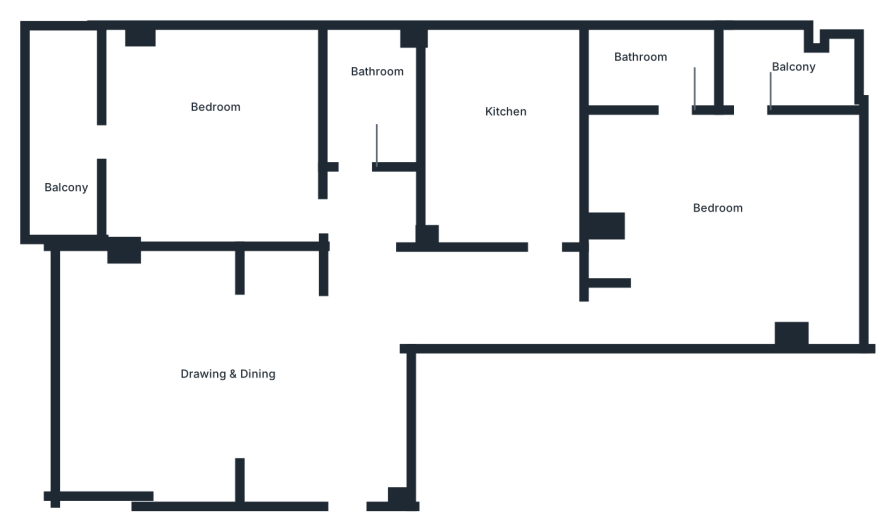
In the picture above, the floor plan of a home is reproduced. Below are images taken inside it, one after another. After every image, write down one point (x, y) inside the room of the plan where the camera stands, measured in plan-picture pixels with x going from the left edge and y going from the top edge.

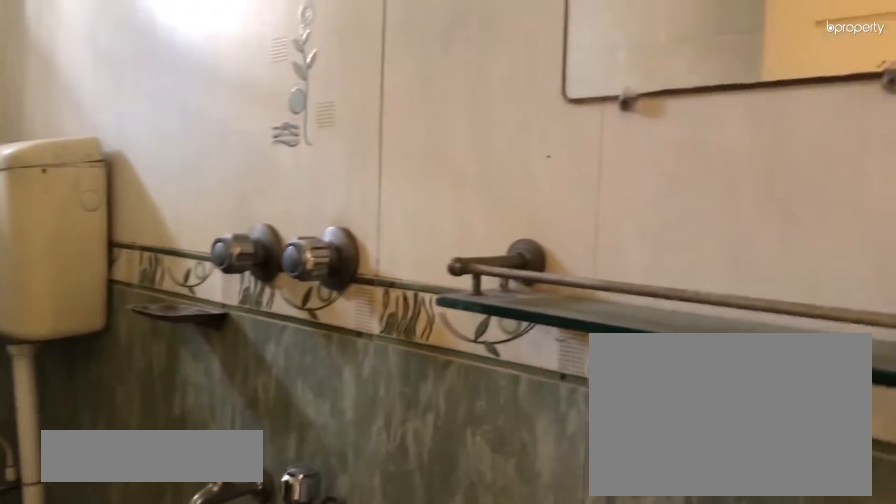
(368, 100)
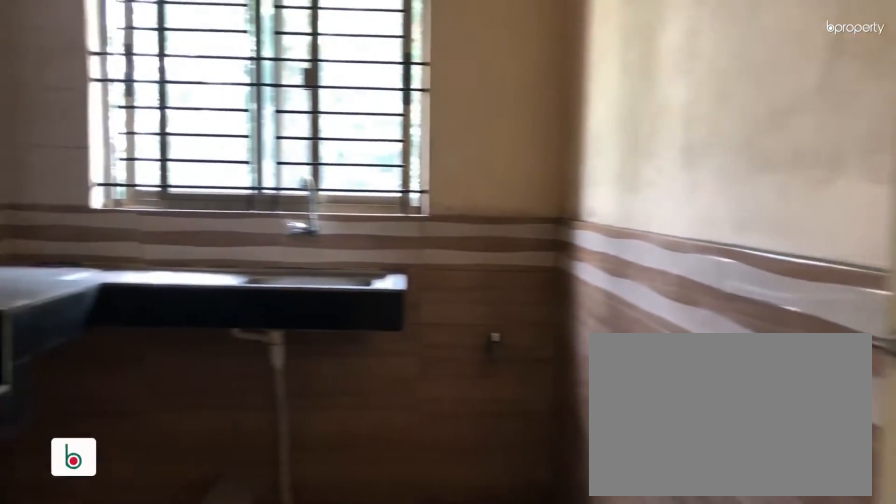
(509, 131)
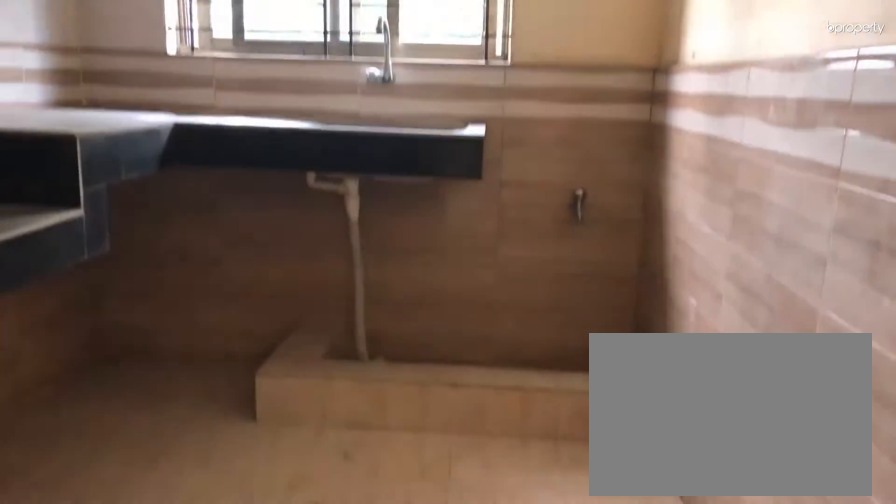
(509, 131)
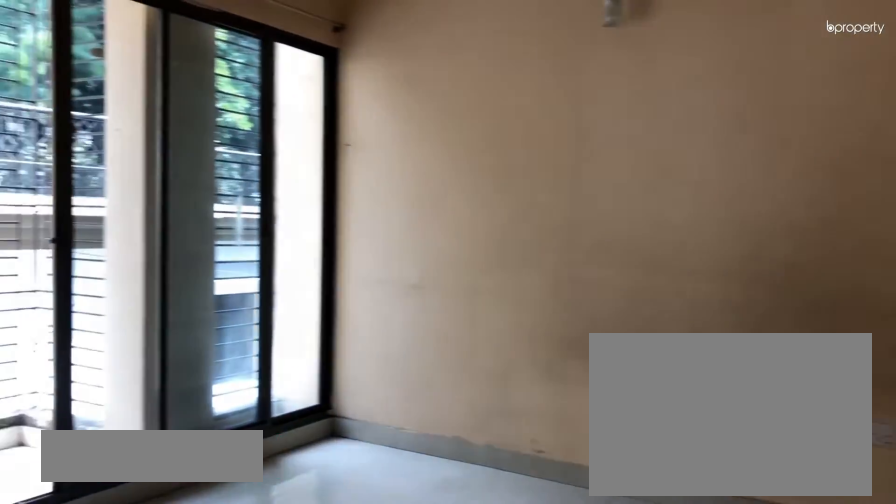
(714, 198)
